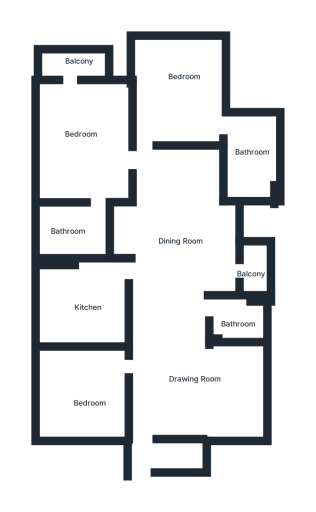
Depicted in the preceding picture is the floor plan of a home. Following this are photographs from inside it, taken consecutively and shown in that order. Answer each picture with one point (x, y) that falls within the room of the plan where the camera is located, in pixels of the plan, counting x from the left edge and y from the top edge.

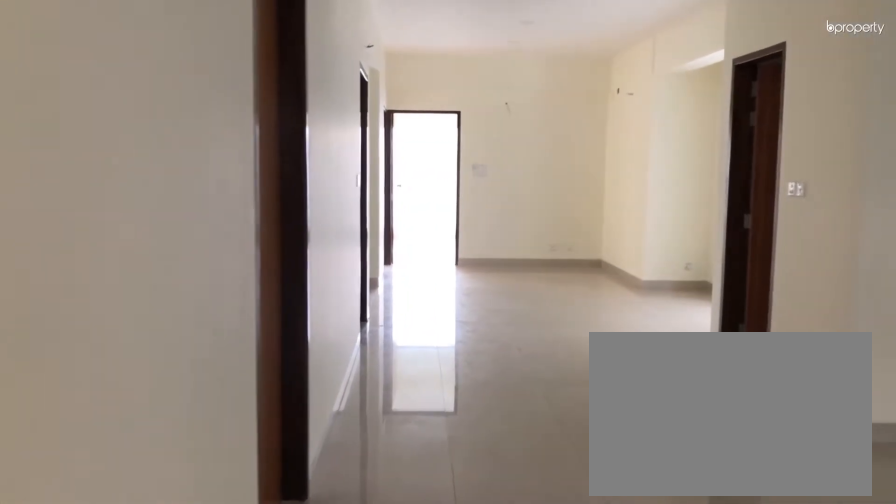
(172, 378)
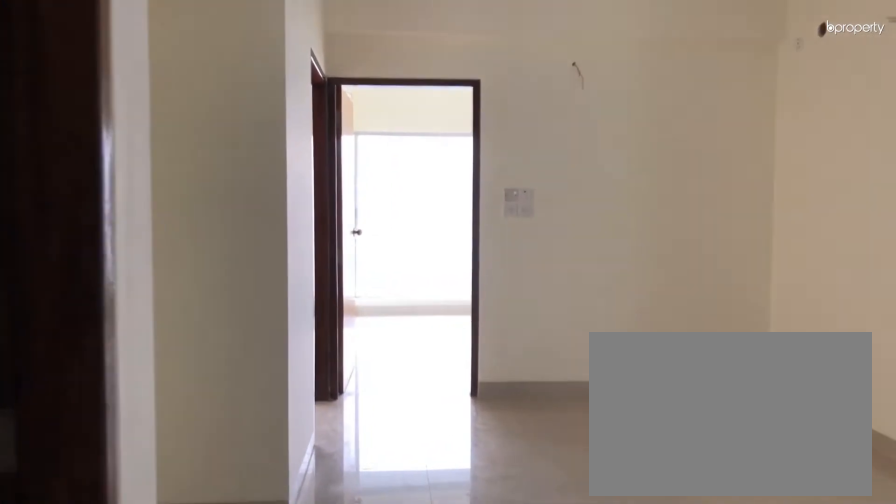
(172, 256)
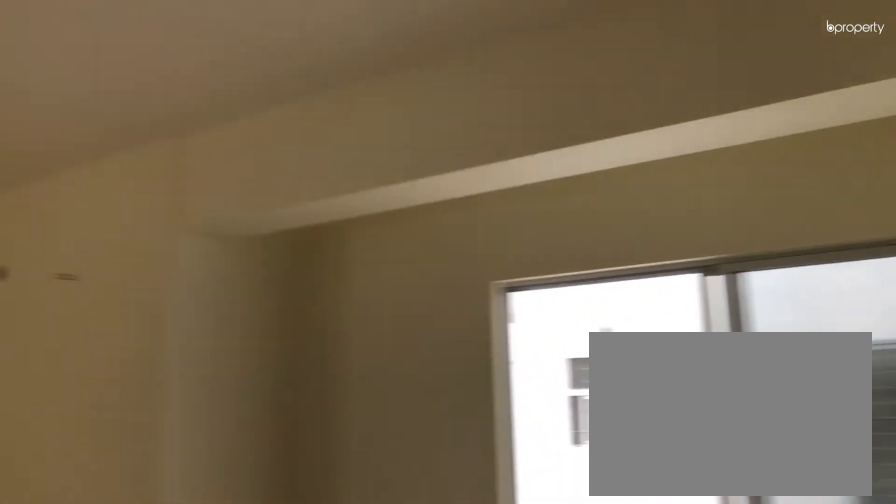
(172, 256)
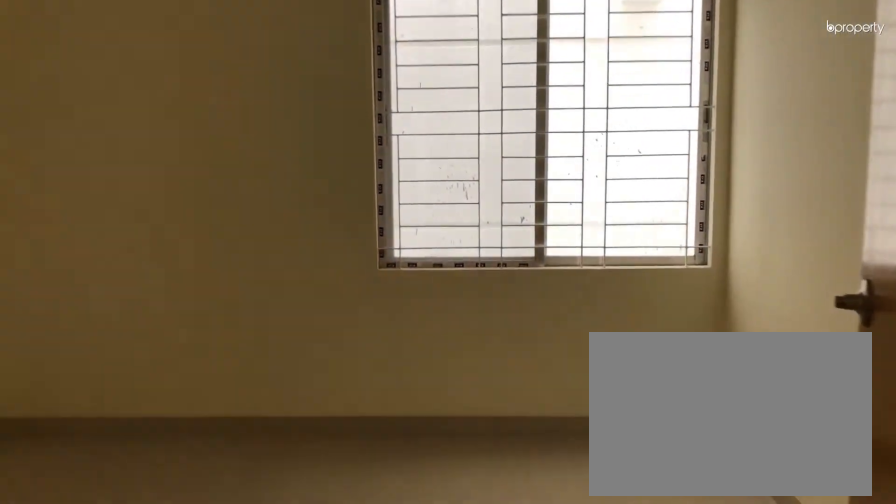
(94, 387)
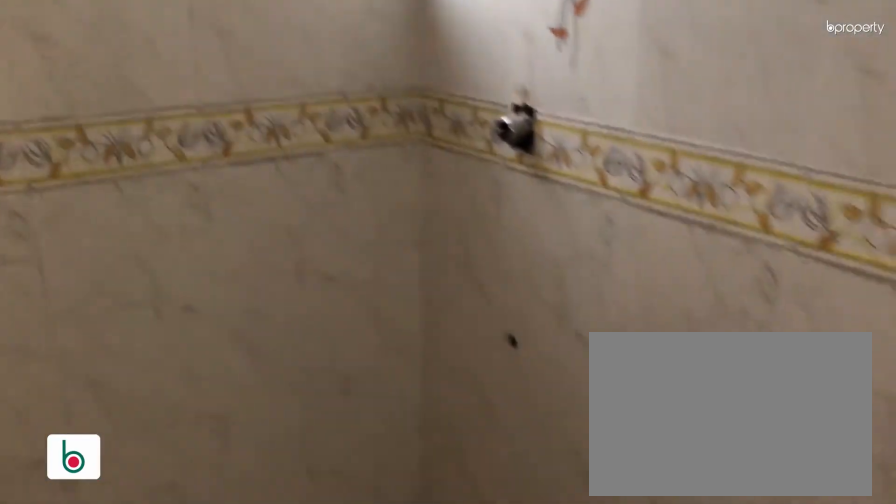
(240, 317)
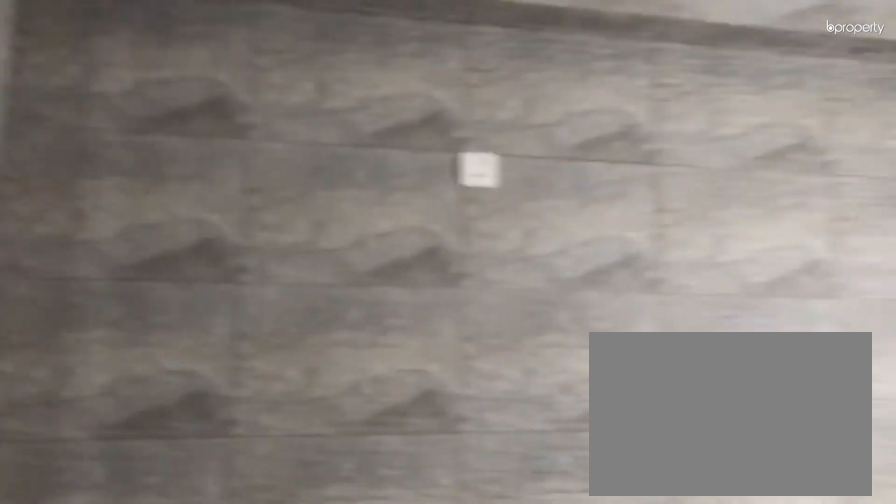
(87, 304)
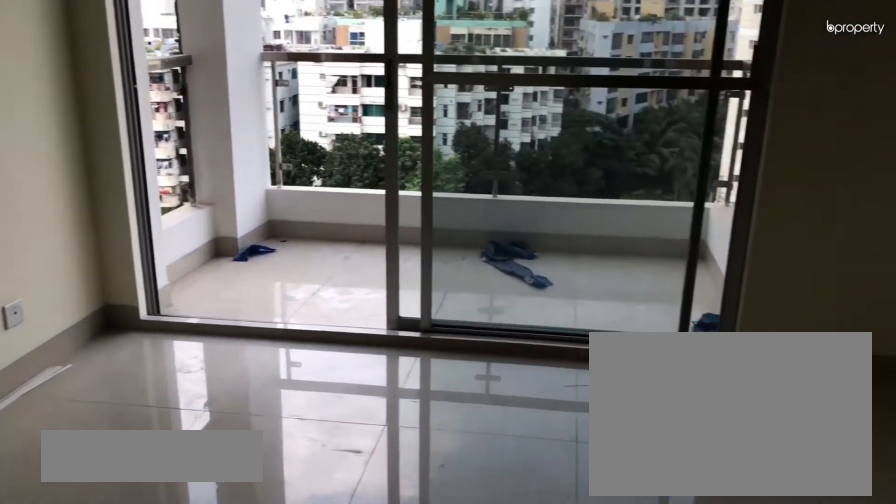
(90, 147)
